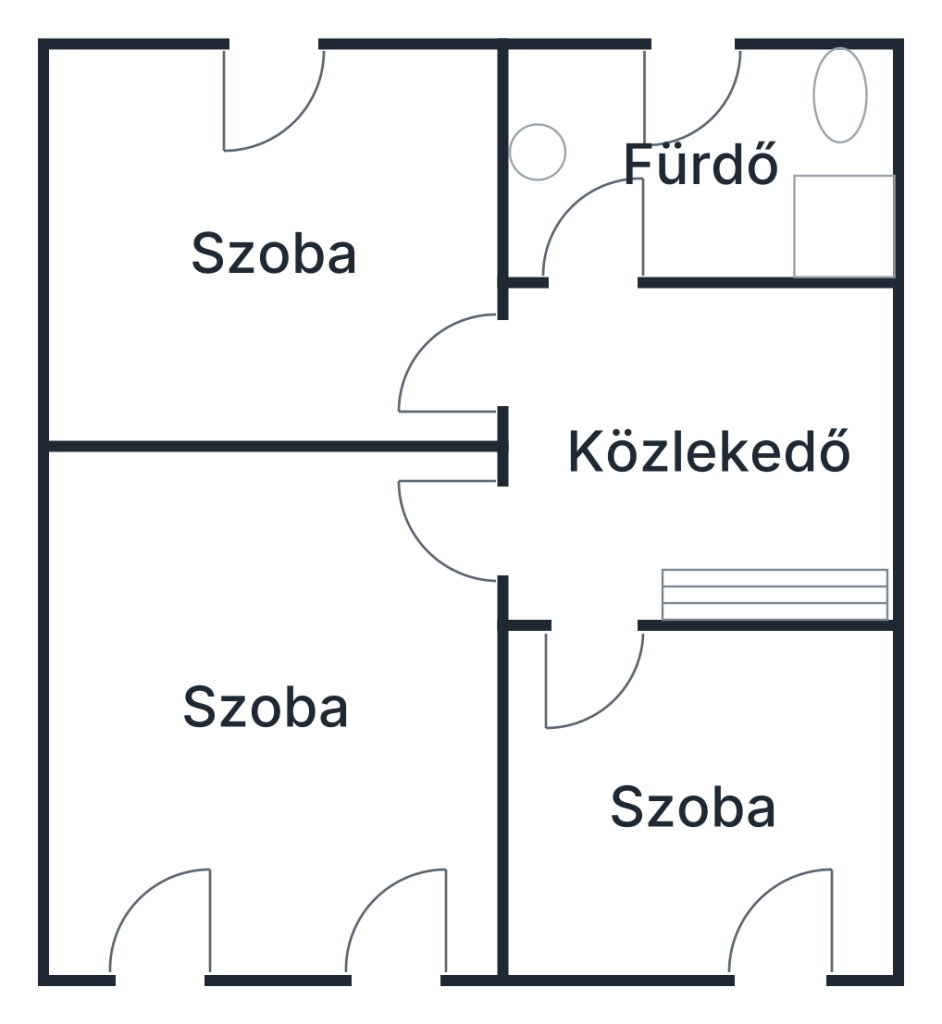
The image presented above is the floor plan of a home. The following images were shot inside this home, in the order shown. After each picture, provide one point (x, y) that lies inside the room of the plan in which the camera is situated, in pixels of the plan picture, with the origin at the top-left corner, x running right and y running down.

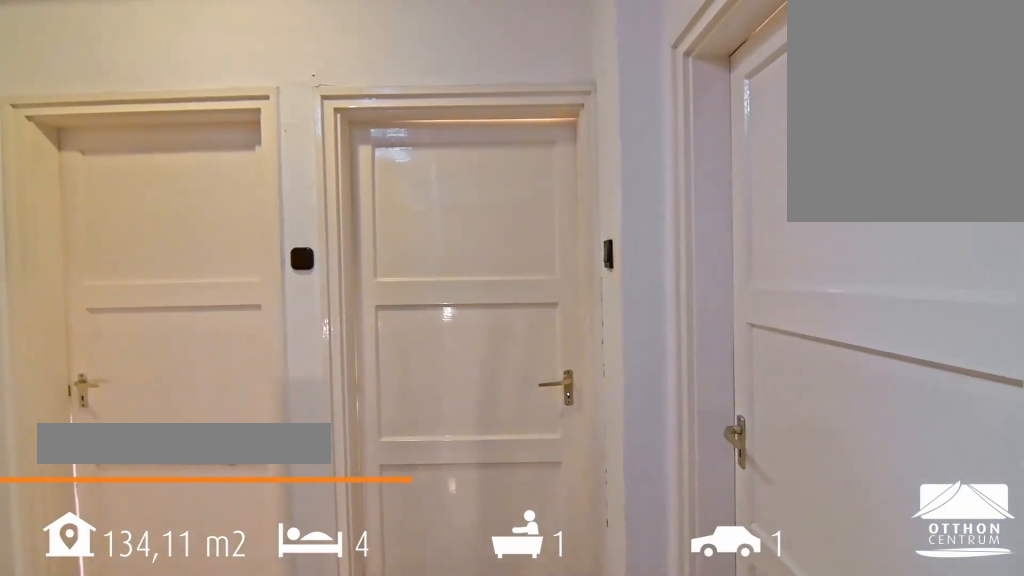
(699, 454)
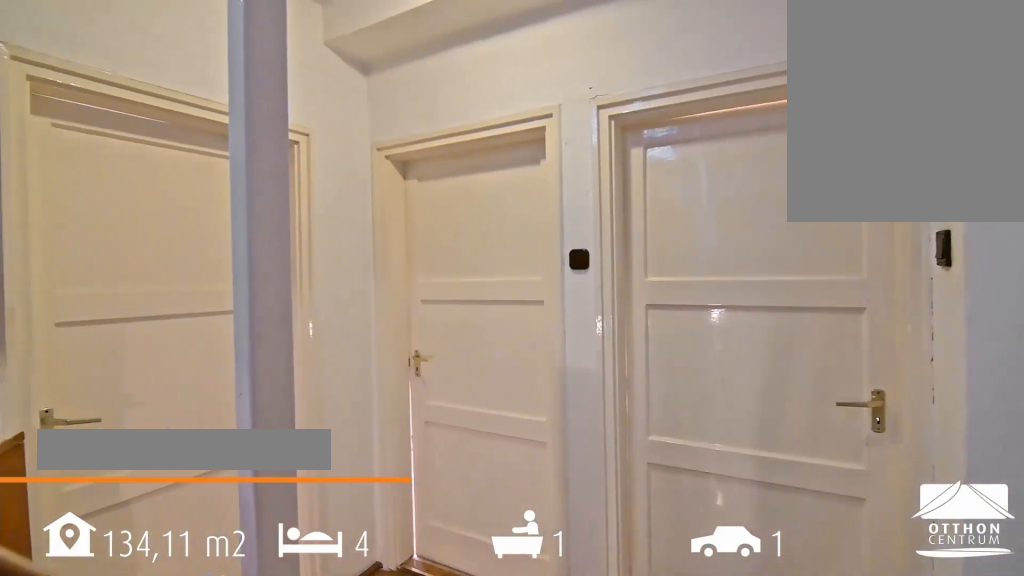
(699, 455)
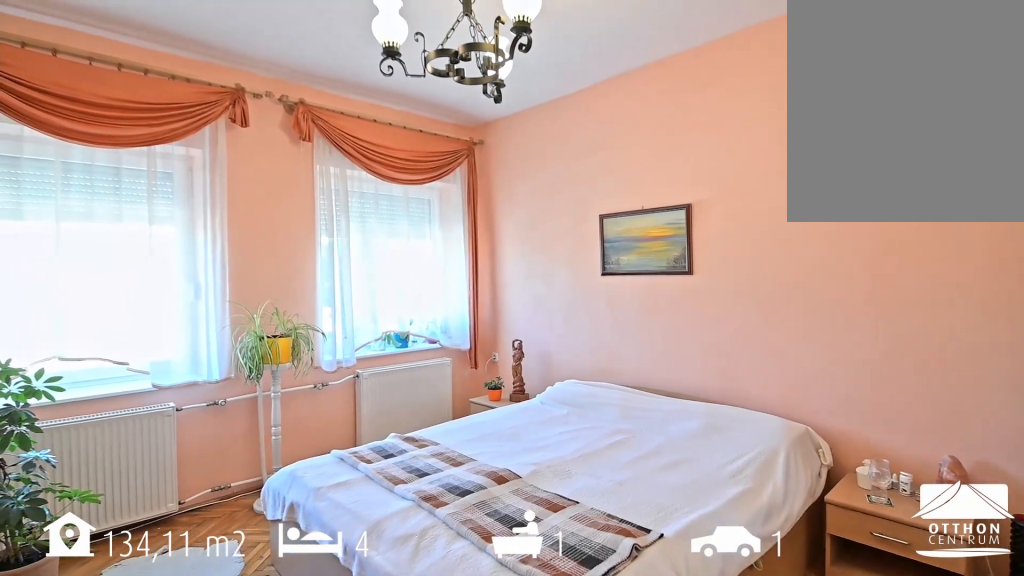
(274, 723)
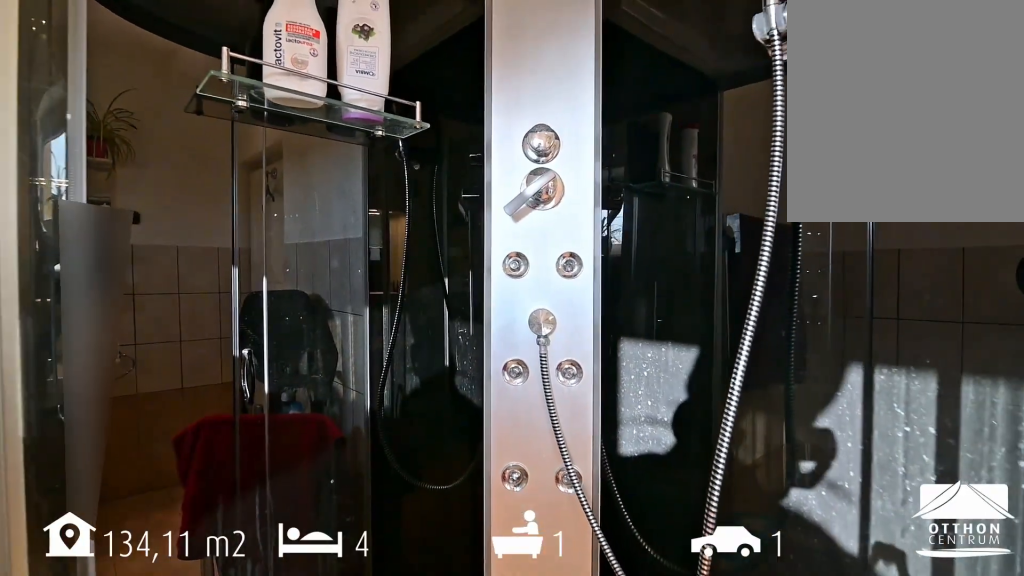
(690, 168)
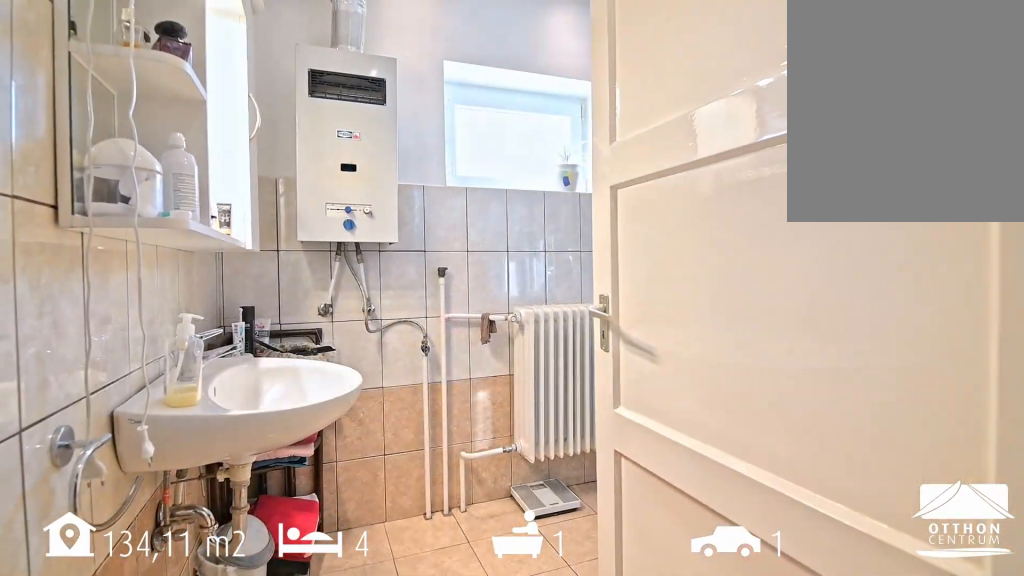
(690, 168)
